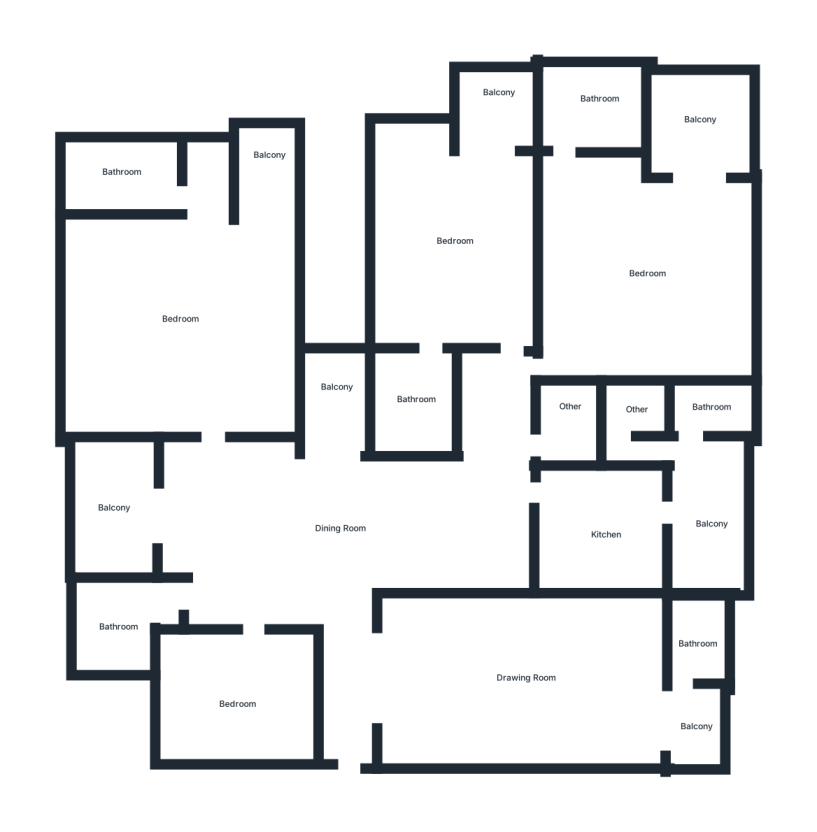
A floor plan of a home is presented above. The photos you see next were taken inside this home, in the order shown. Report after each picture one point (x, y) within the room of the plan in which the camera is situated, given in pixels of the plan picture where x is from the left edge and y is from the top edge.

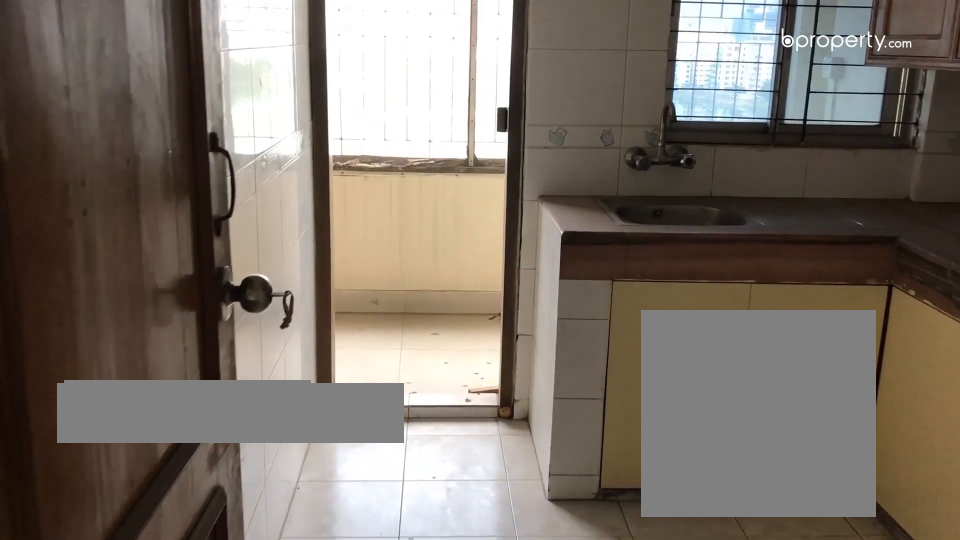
(607, 536)
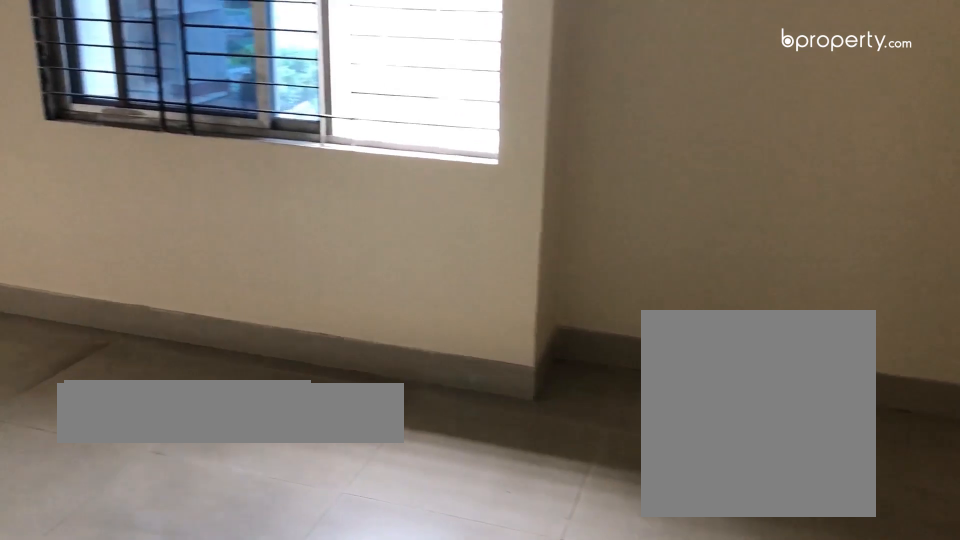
(643, 276)
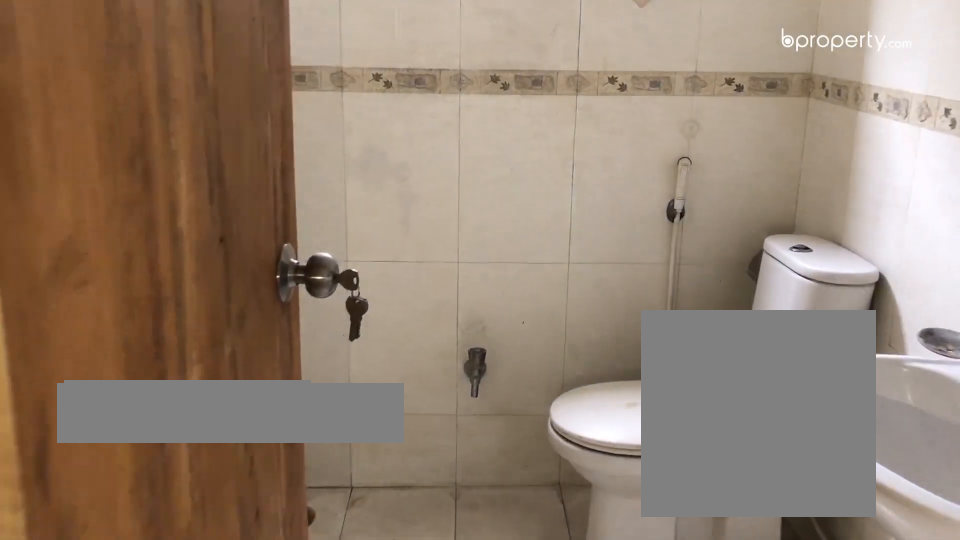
(601, 98)
